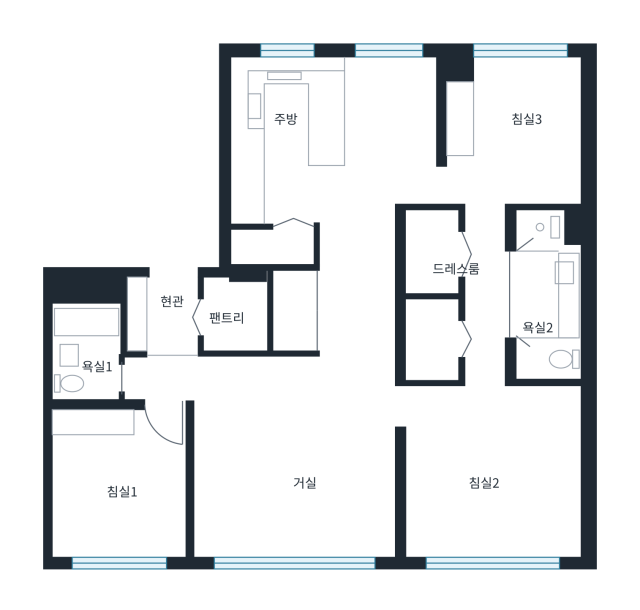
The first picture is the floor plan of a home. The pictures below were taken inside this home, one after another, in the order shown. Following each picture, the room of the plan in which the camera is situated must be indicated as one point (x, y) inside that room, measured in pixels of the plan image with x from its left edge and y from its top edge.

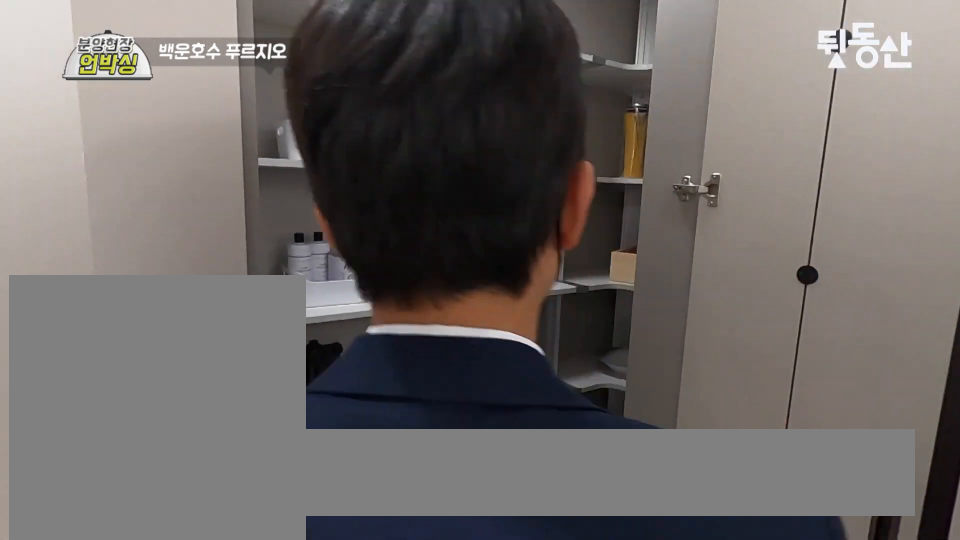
(295, 232)
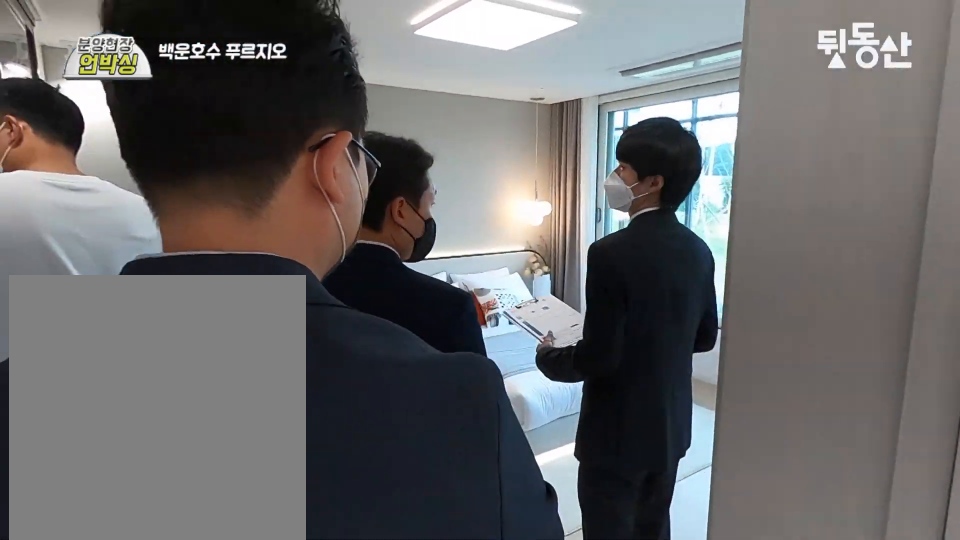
(492, 495)
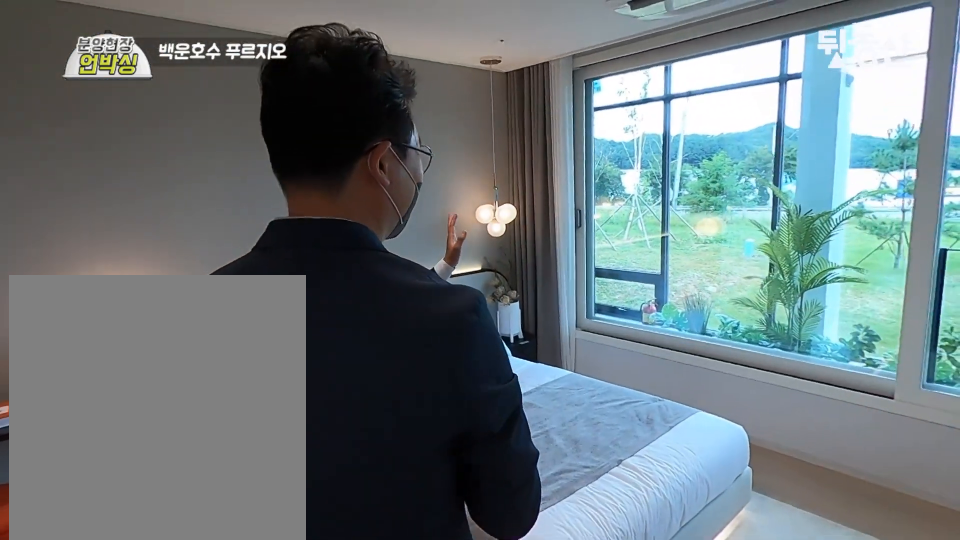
(491, 497)
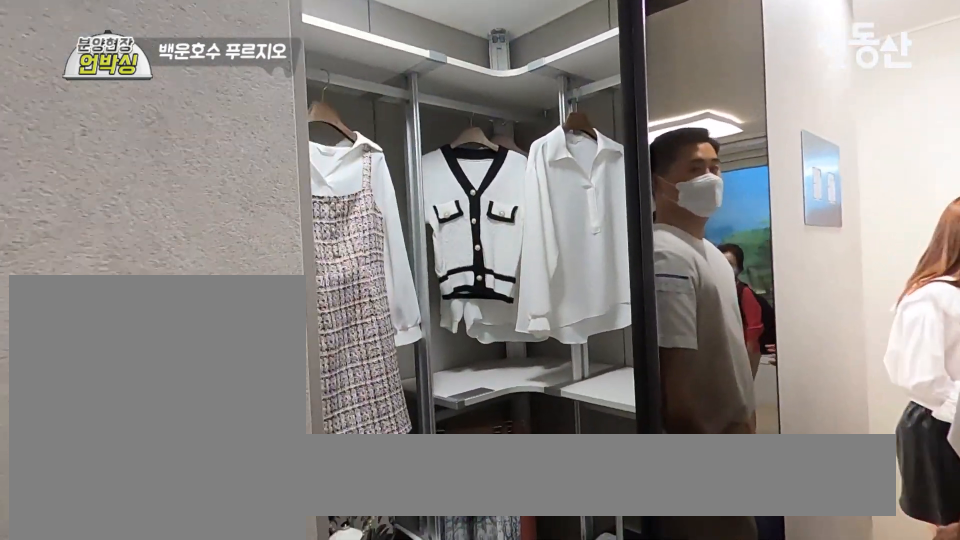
(480, 308)
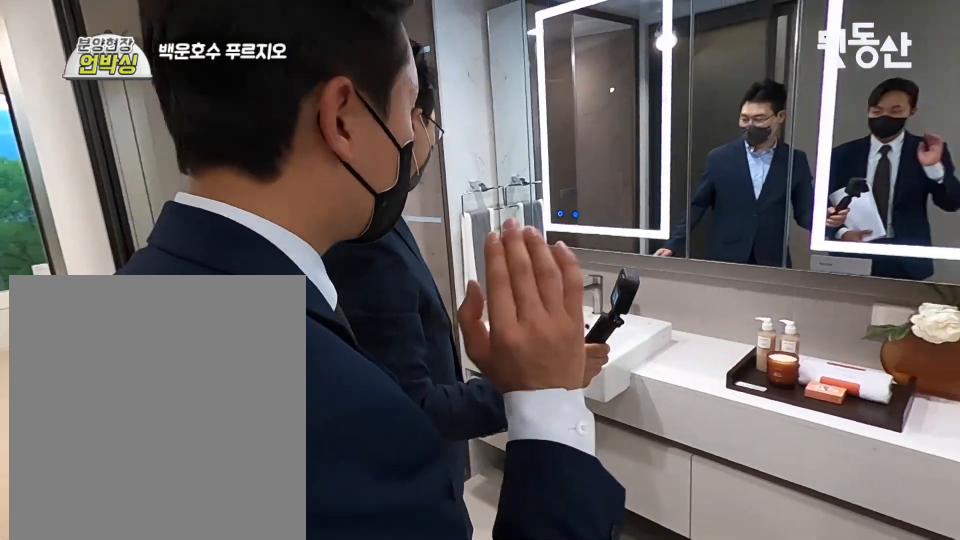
(480, 308)
